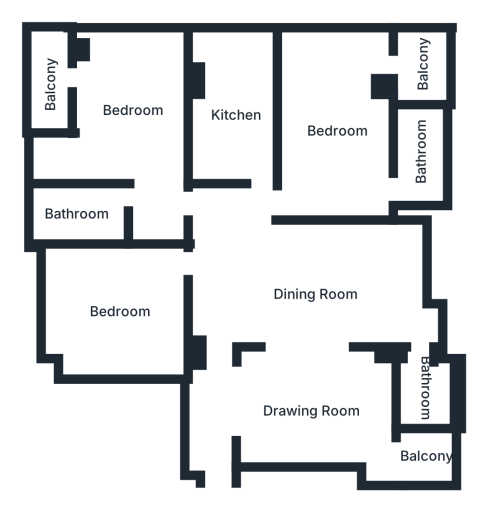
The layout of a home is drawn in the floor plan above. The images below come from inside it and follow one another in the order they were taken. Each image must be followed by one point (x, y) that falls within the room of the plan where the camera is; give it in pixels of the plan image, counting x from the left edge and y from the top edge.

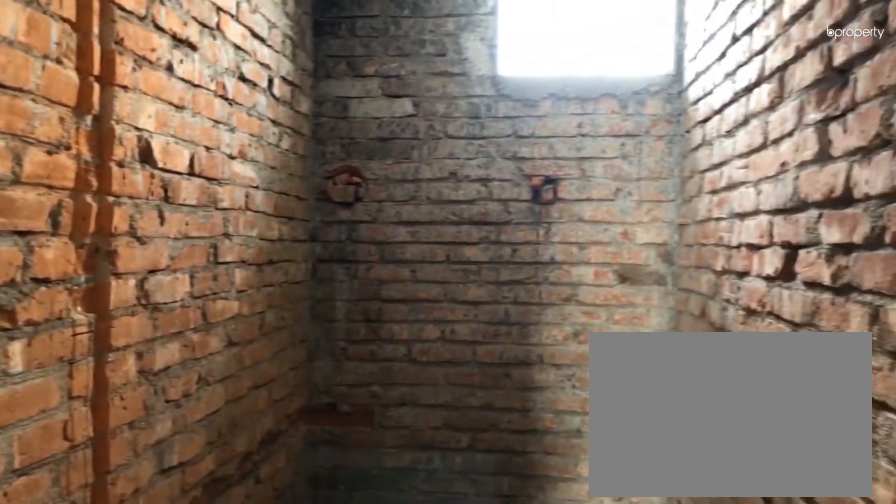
(84, 213)
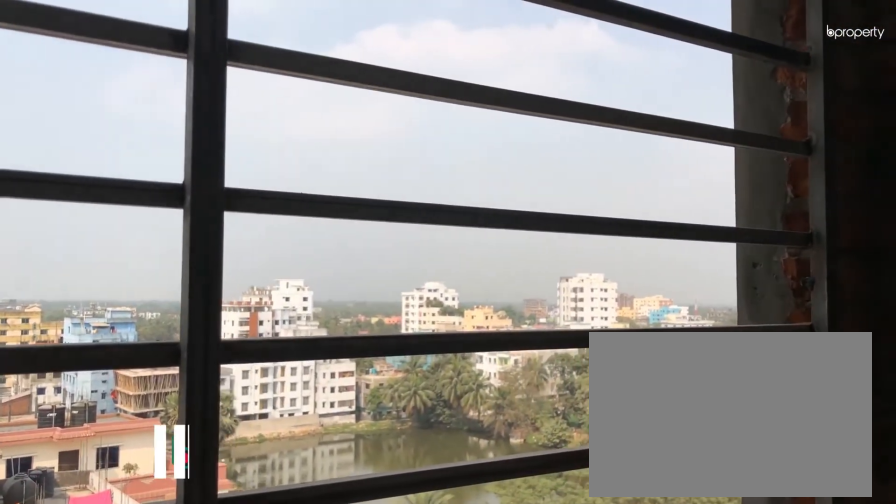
(52, 69)
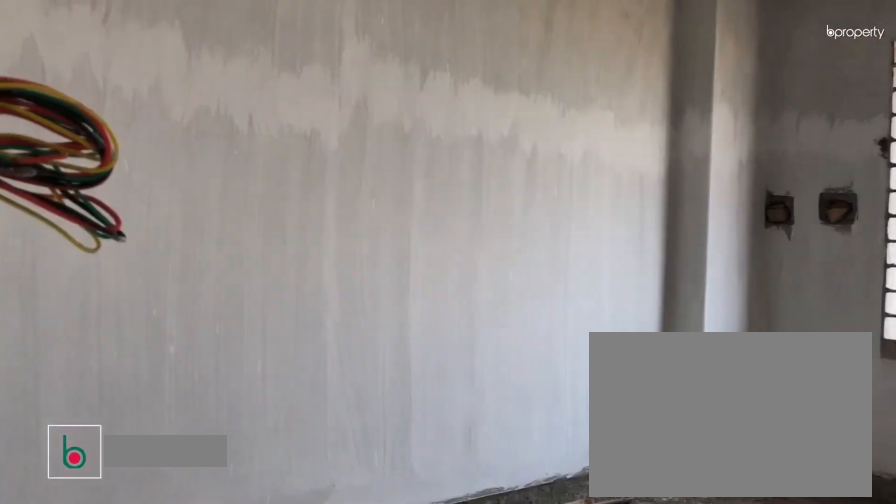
(133, 311)
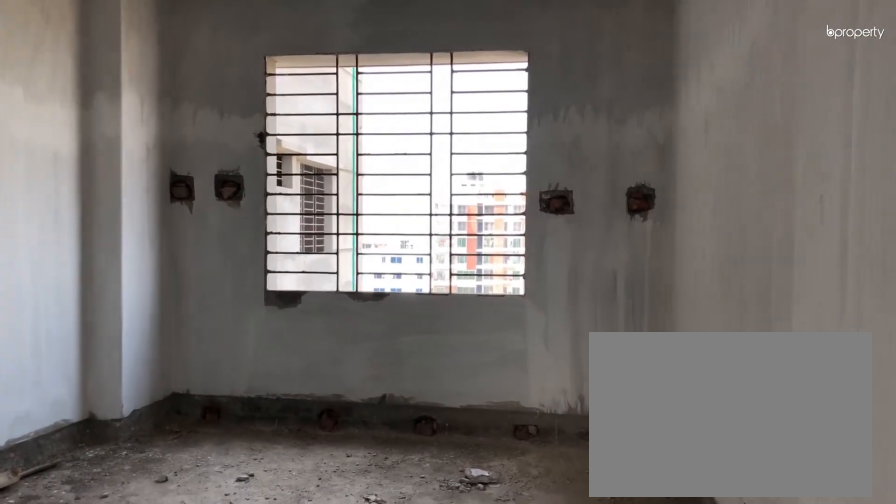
(133, 311)
